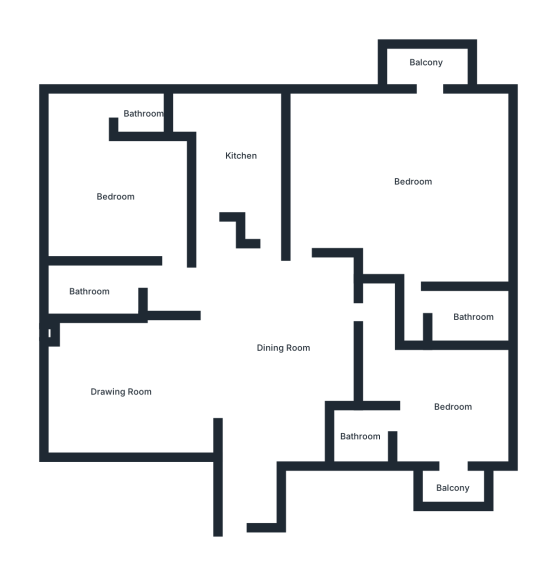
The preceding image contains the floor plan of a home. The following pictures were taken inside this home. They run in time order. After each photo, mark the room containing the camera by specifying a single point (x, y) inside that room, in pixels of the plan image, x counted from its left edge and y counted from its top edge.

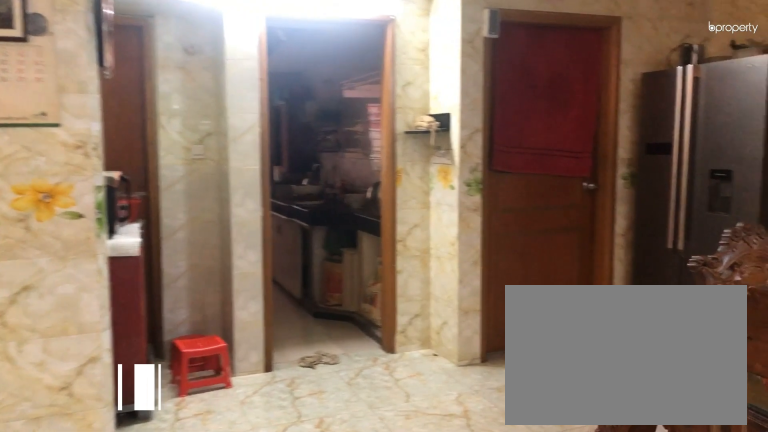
(285, 348)
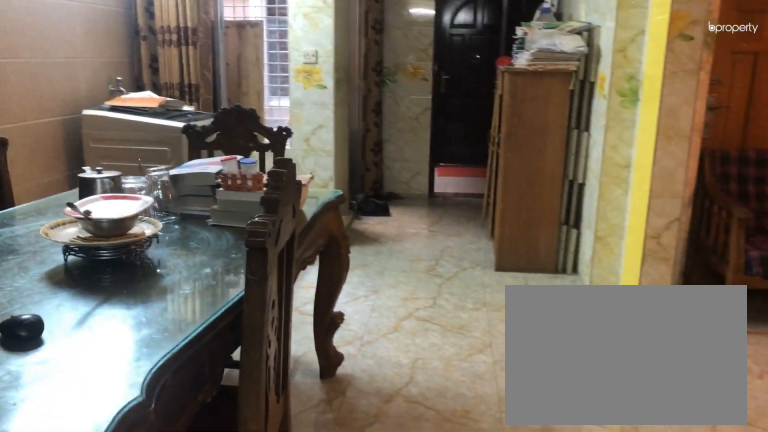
(284, 348)
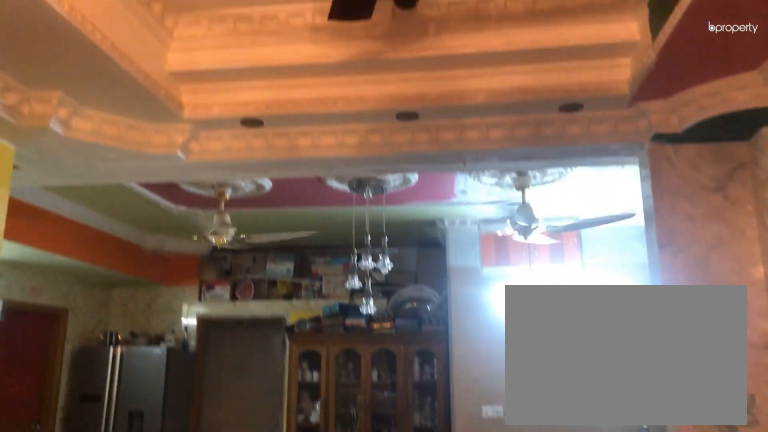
(122, 391)
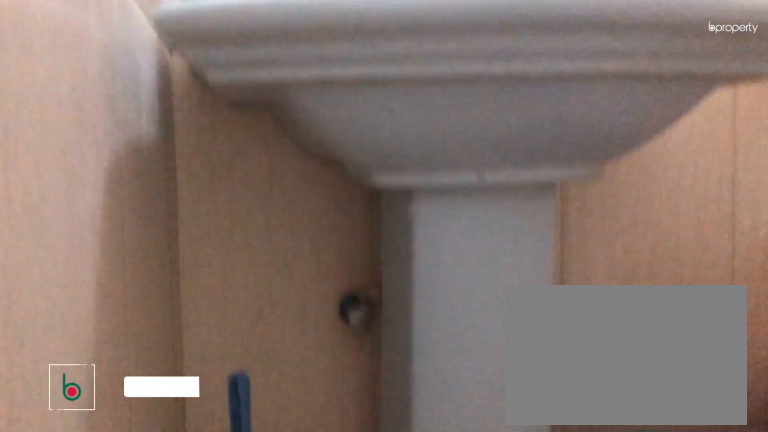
(90, 291)
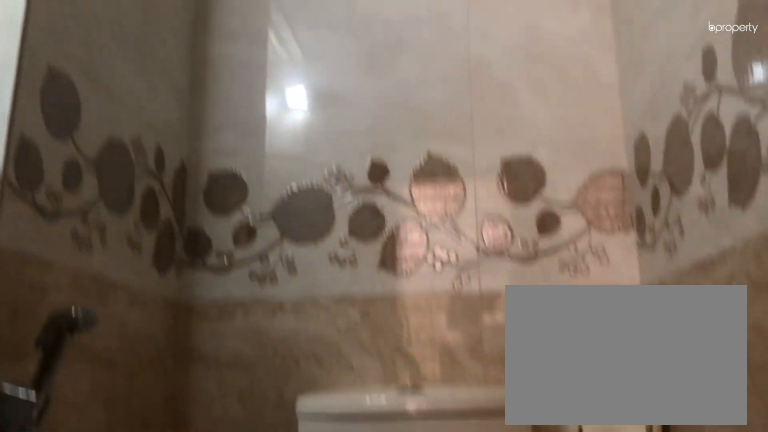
(143, 113)
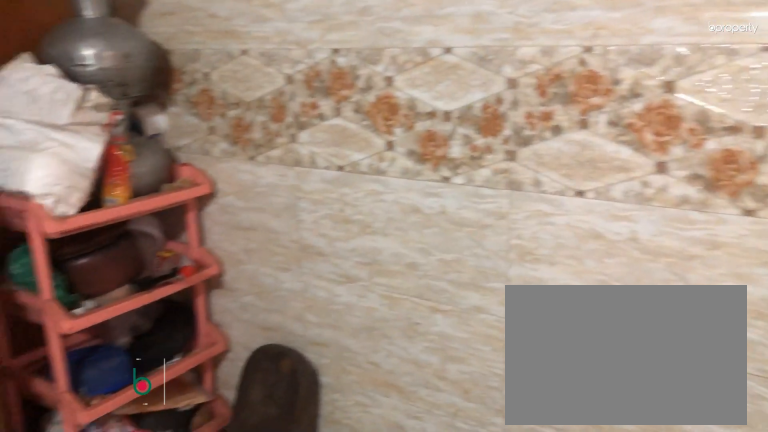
(241, 158)
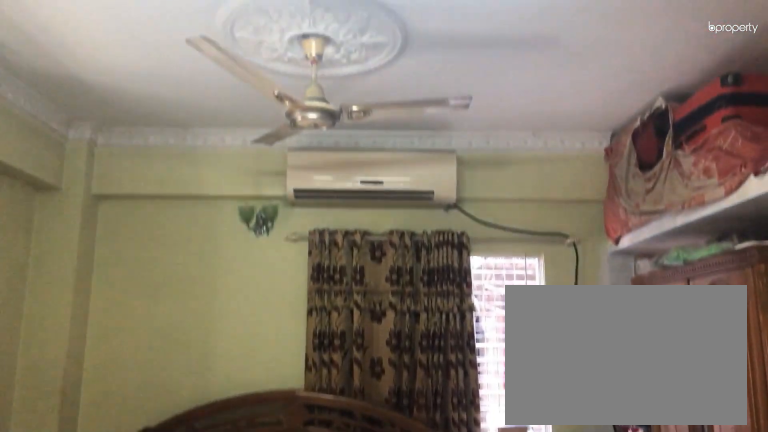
(414, 181)
